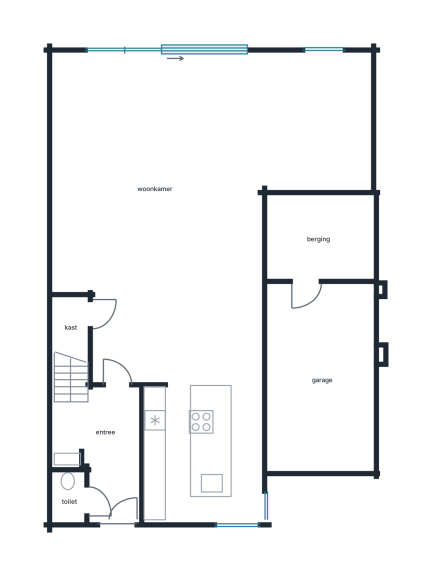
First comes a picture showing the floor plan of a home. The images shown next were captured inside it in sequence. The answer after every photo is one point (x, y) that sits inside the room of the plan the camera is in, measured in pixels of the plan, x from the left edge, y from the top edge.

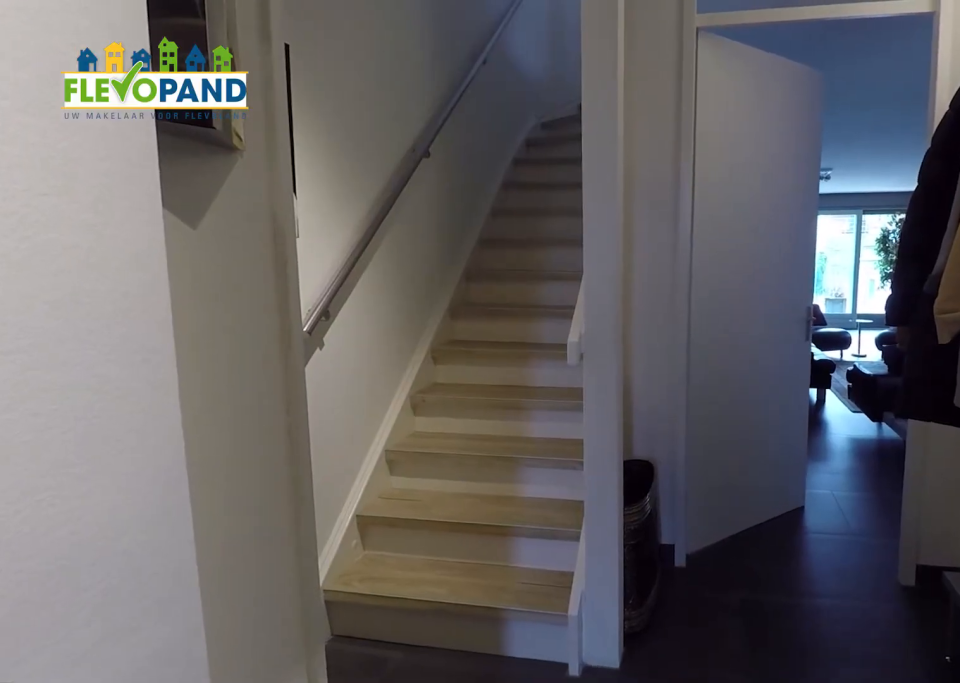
(106, 447)
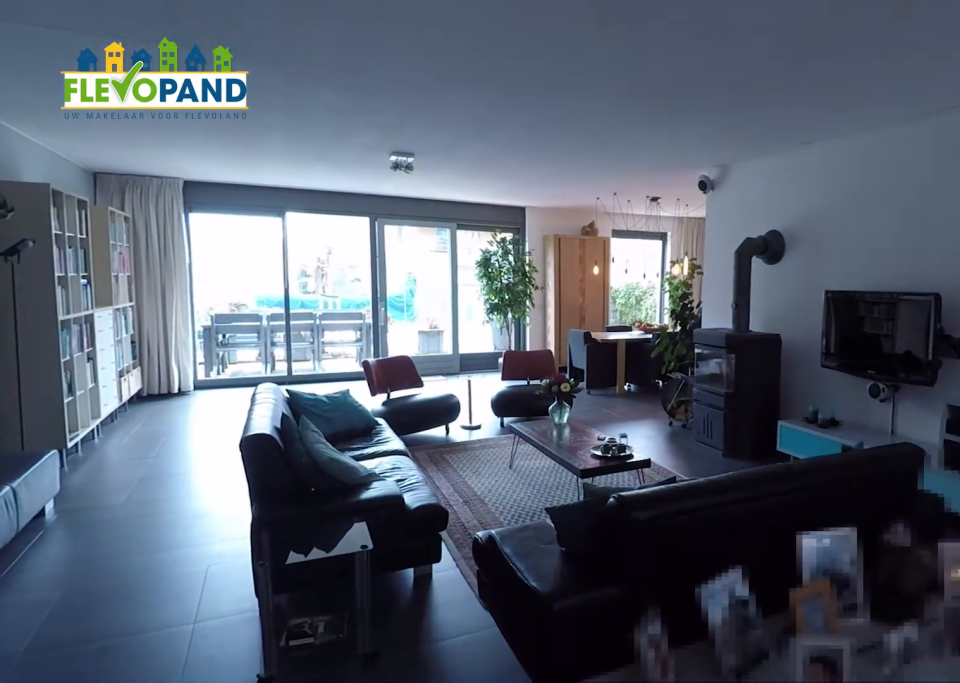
(190, 175)
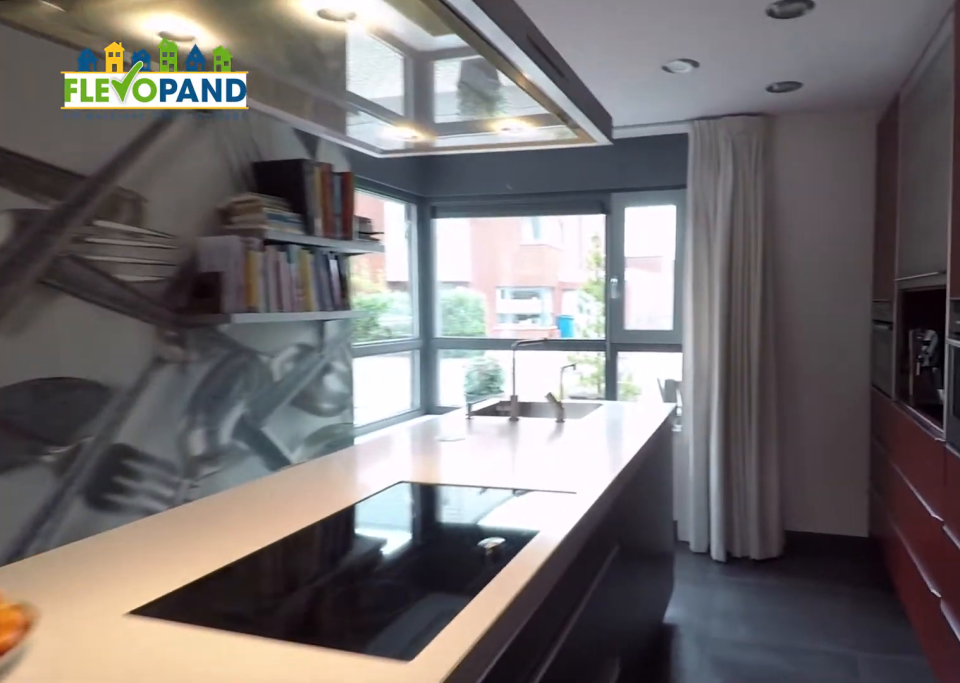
(202, 452)
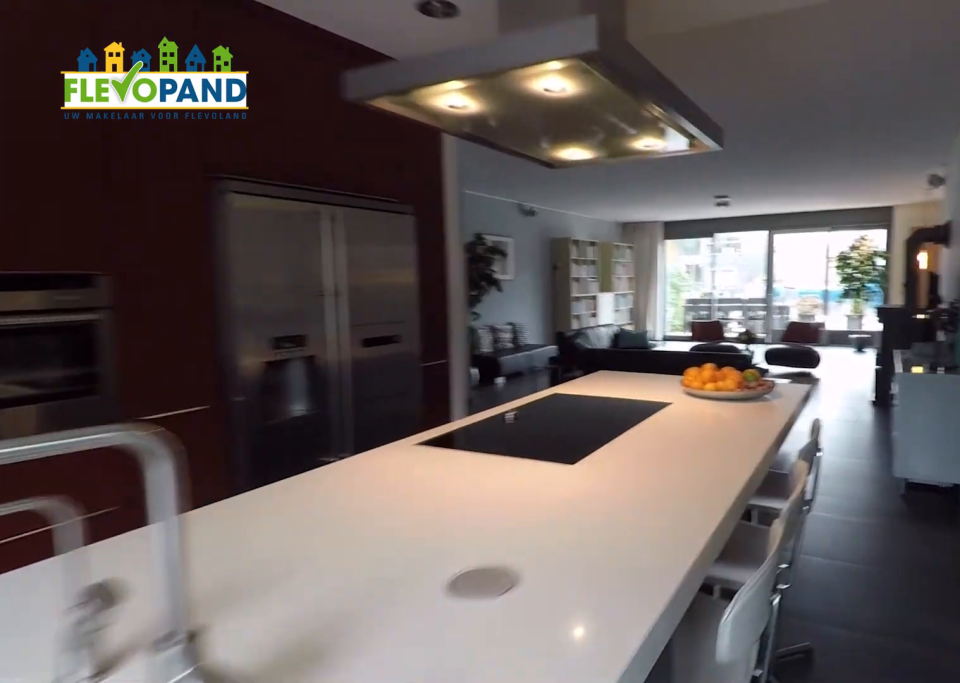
(202, 452)
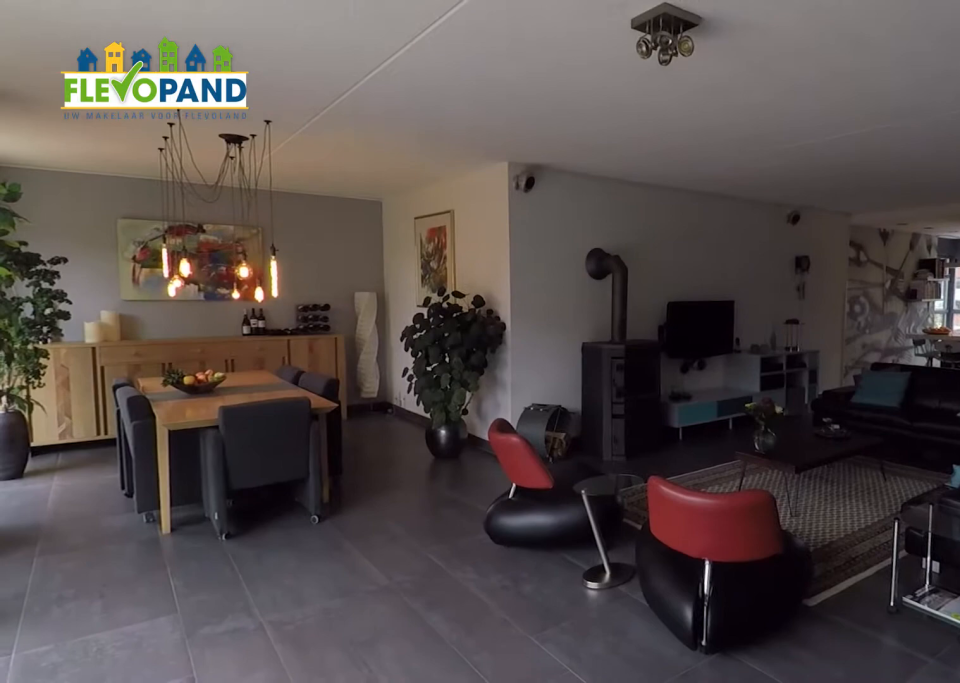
(190, 175)
